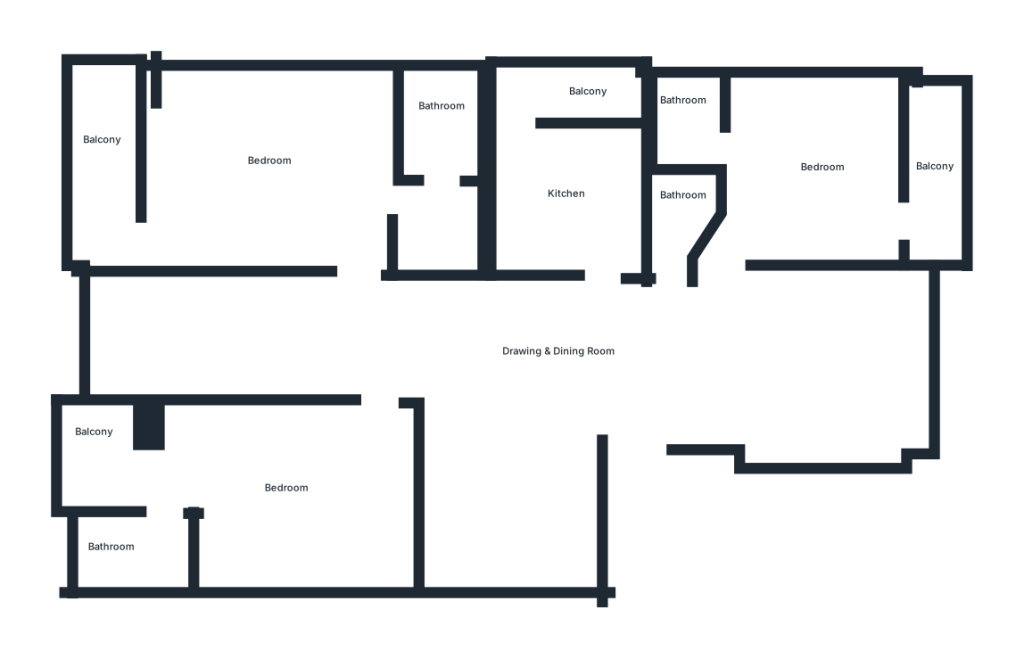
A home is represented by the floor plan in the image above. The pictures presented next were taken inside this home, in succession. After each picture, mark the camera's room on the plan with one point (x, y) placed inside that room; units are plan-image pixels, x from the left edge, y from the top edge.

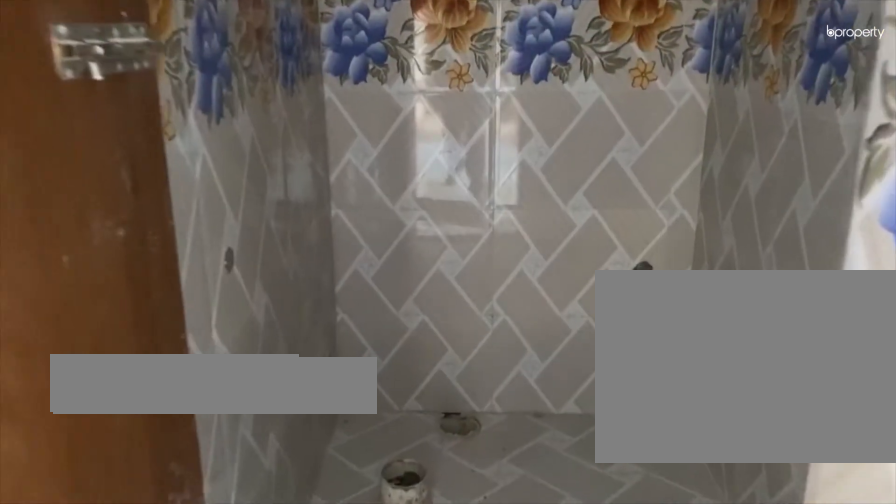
(676, 196)
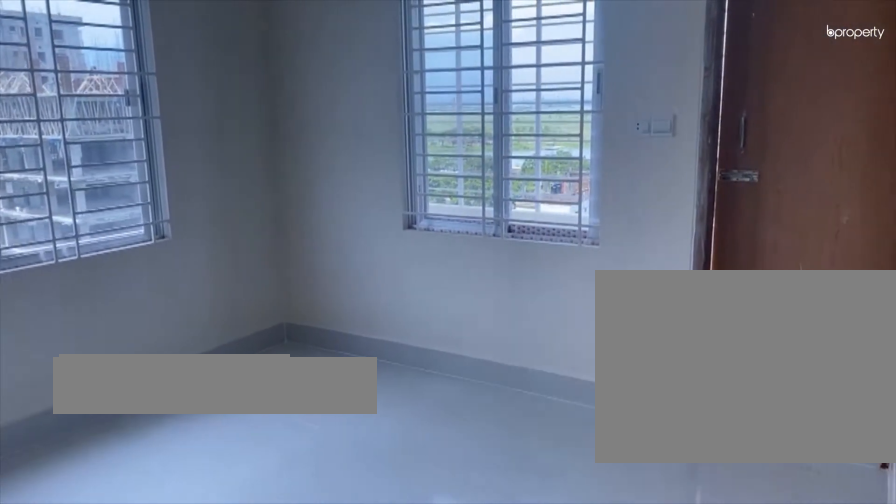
(823, 170)
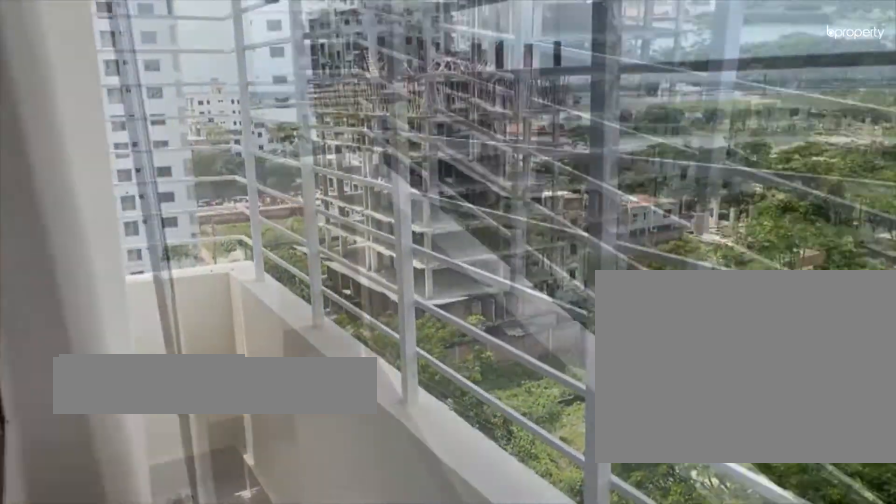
(933, 172)
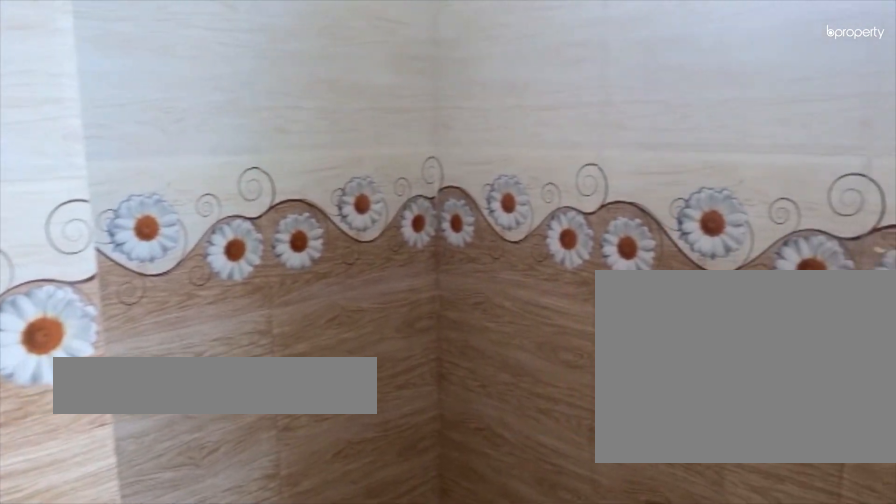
(686, 109)
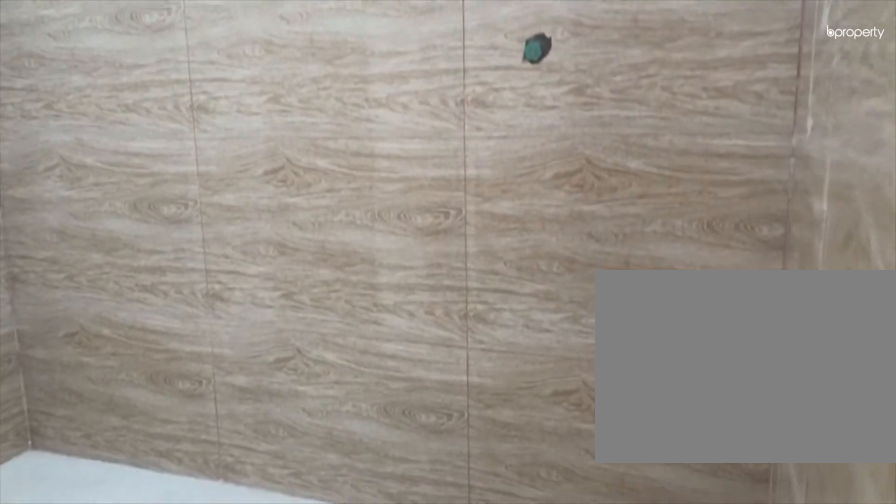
(686, 109)
